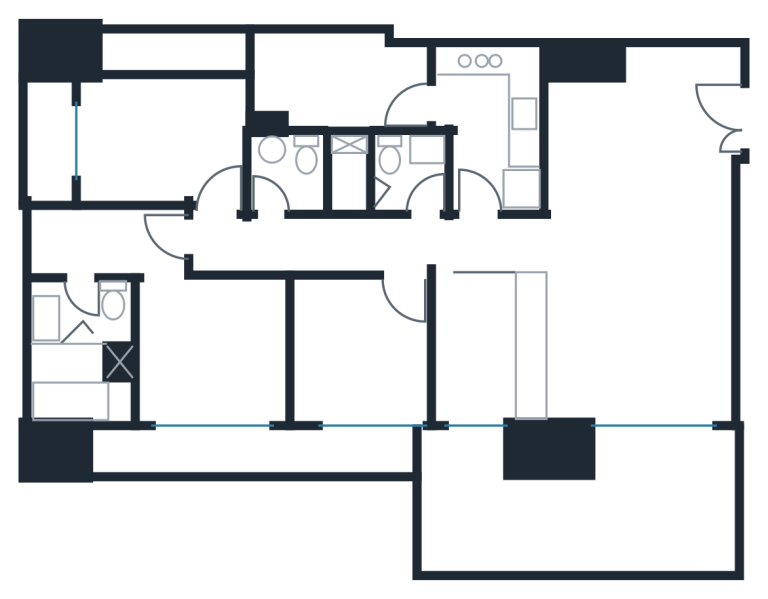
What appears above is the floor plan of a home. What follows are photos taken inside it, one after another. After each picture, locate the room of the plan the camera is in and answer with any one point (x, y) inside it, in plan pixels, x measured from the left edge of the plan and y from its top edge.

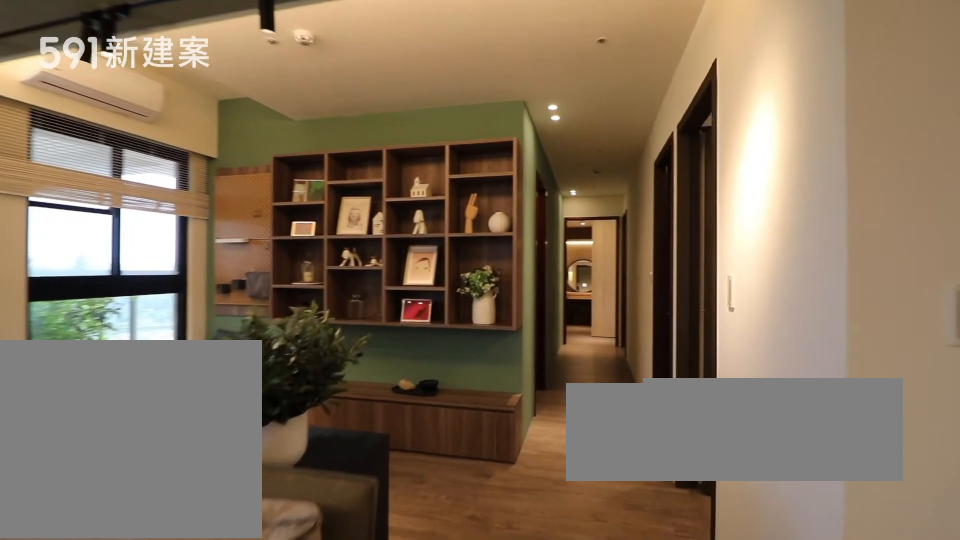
(492, 349)
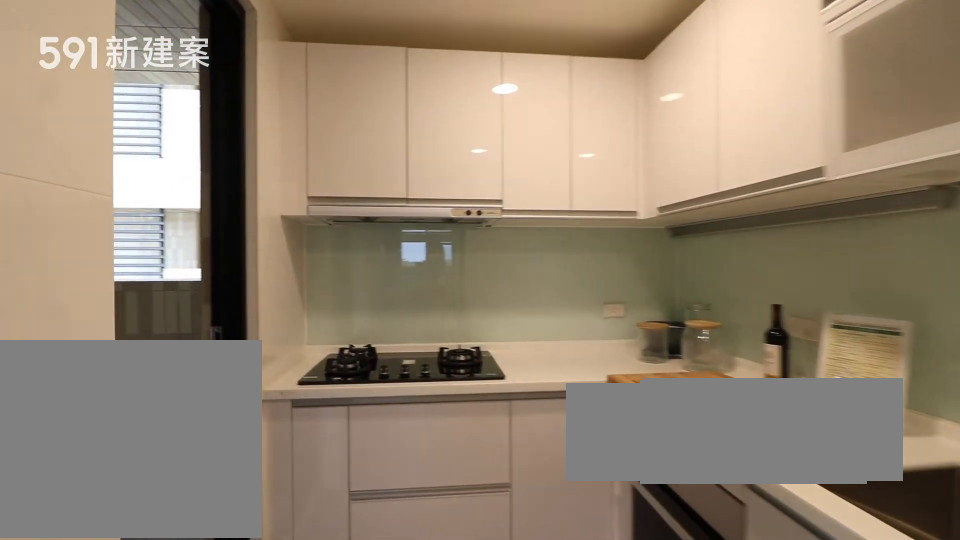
(494, 121)
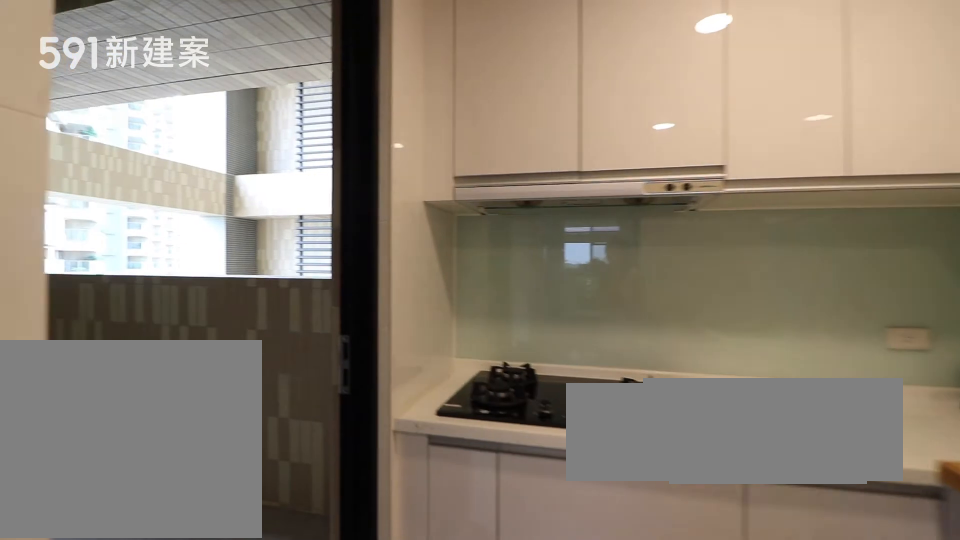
(494, 121)
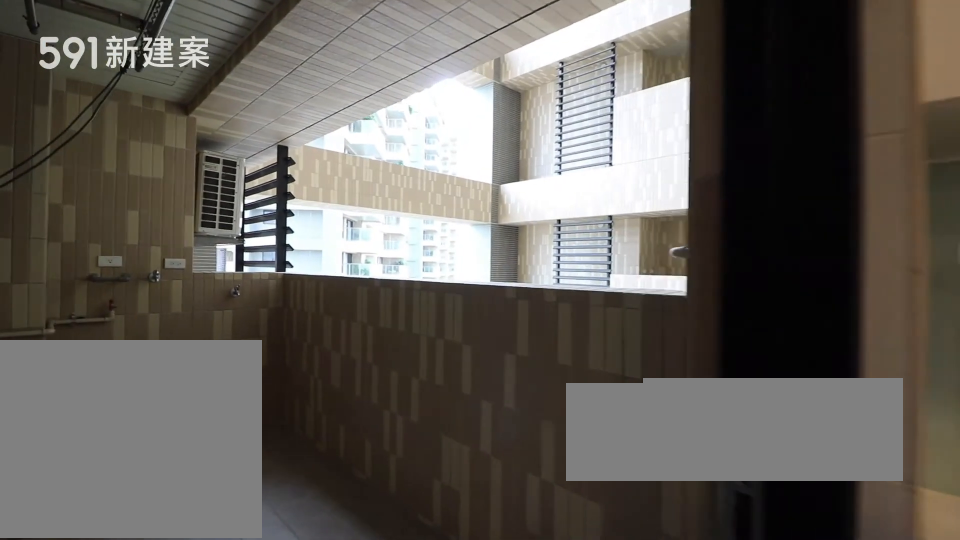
(334, 79)
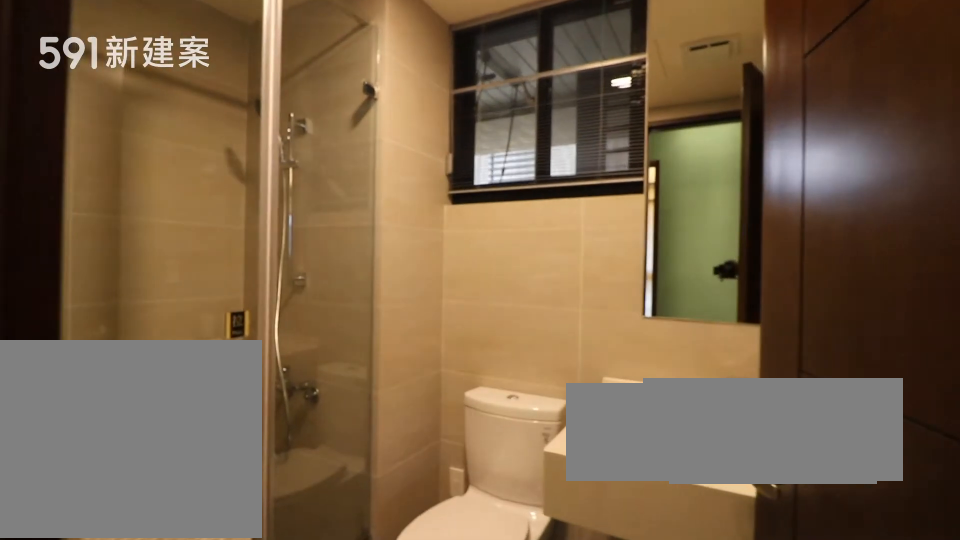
(383, 170)
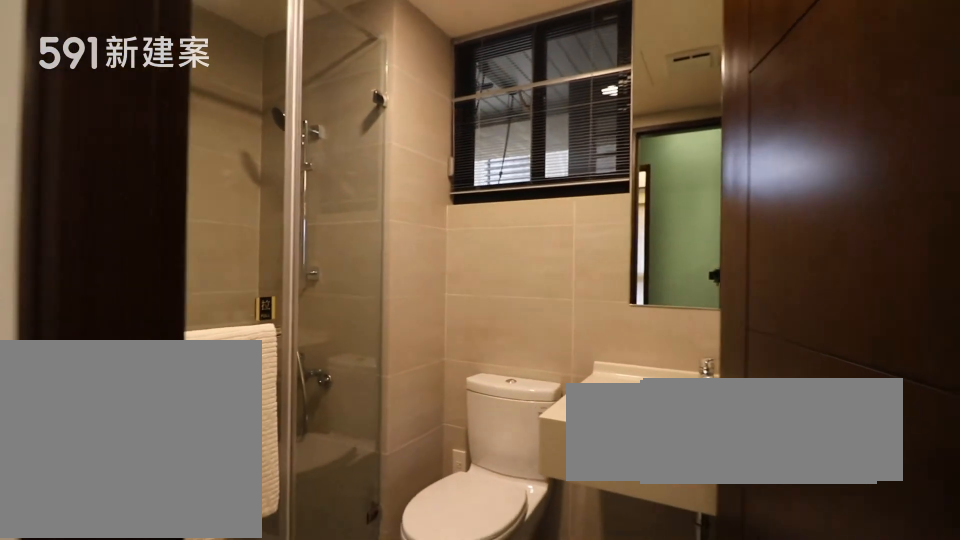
(383, 170)
